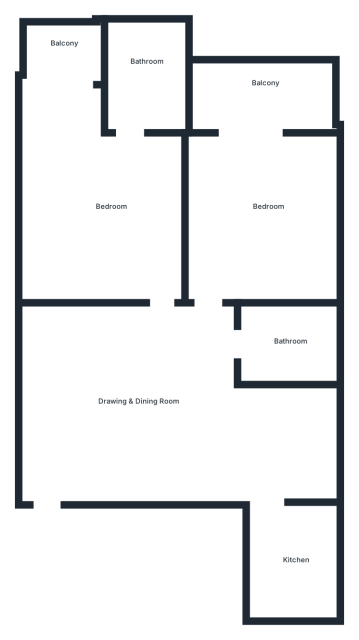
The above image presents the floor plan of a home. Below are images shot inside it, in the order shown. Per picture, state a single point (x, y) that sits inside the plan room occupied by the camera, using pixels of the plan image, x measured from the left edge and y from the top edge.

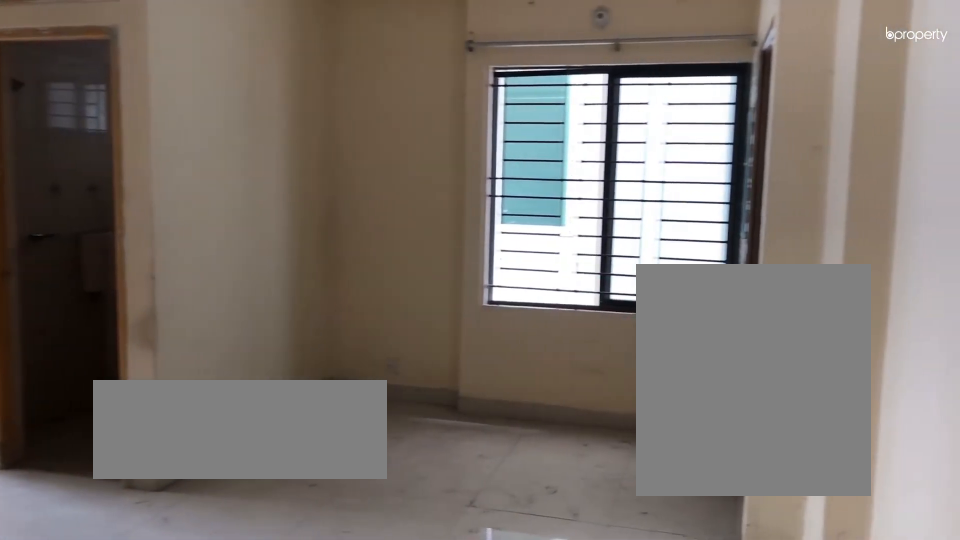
(145, 416)
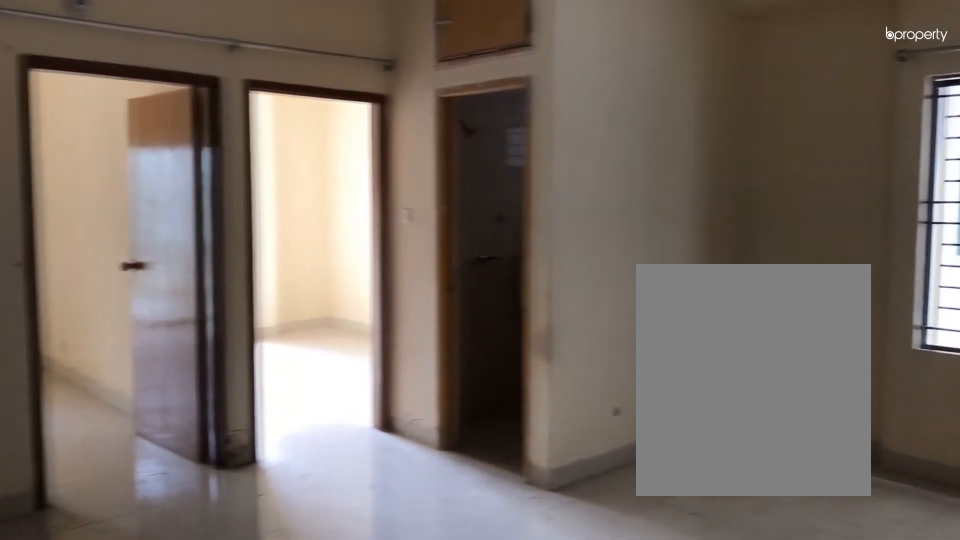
(145, 416)
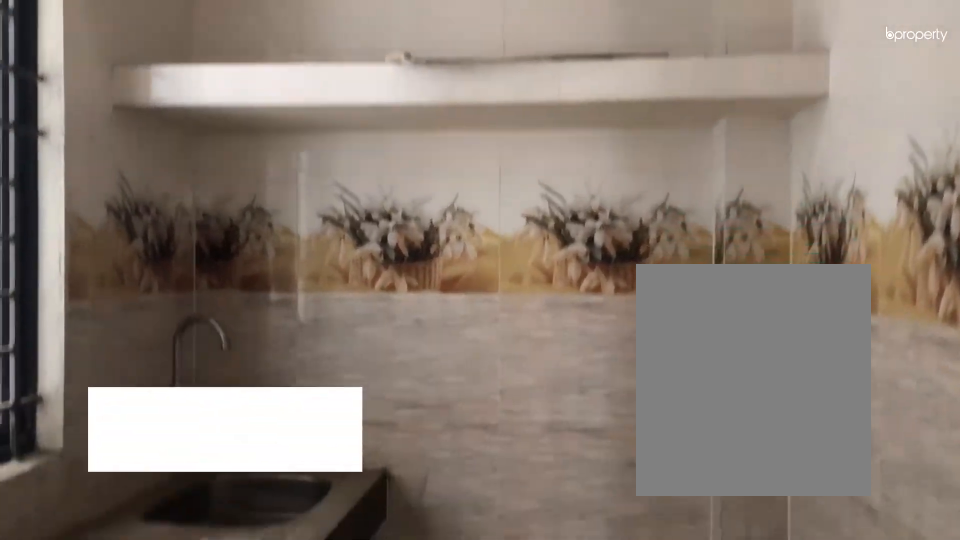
(294, 566)
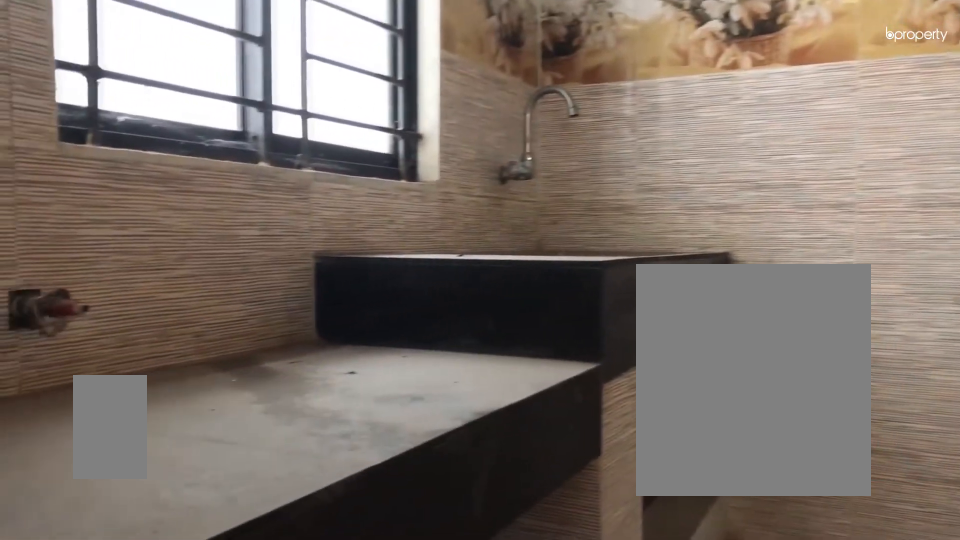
(294, 566)
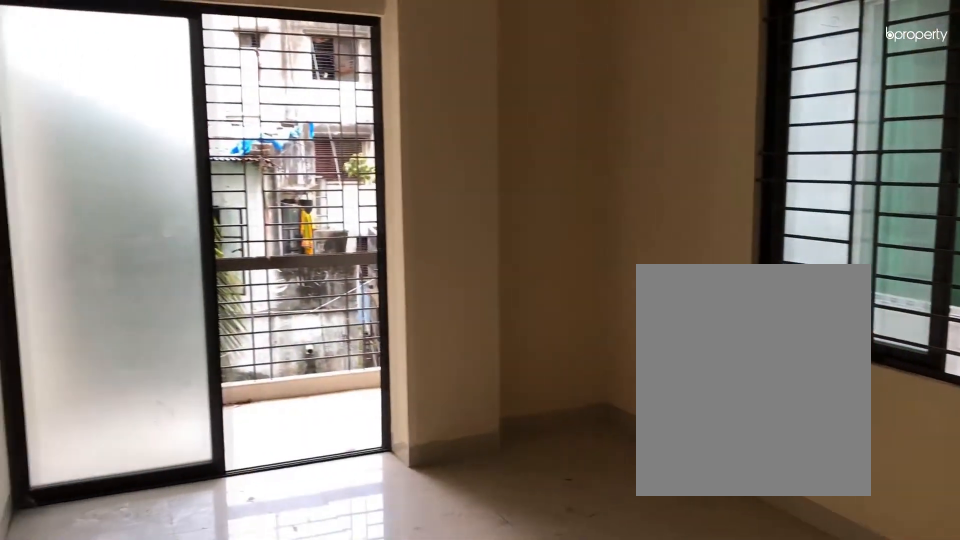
(268, 212)
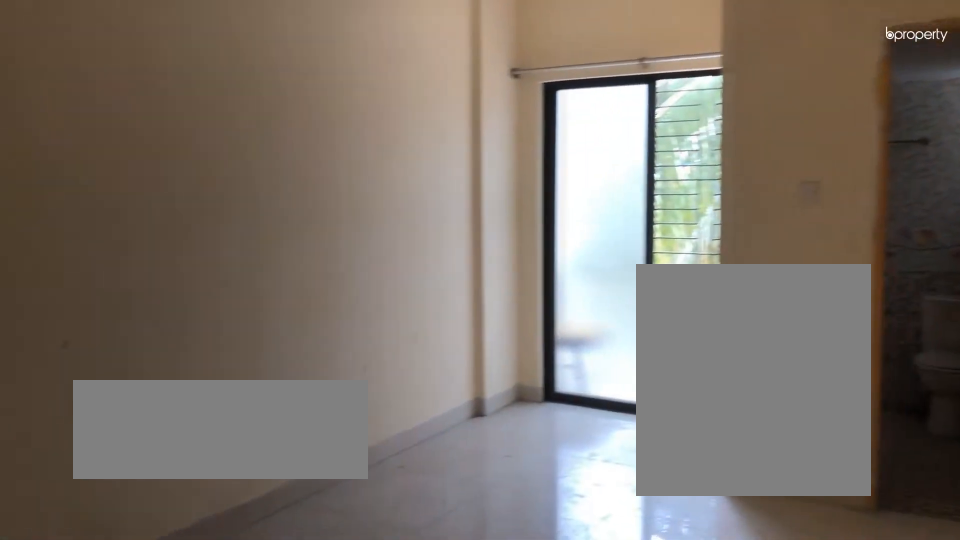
(116, 214)
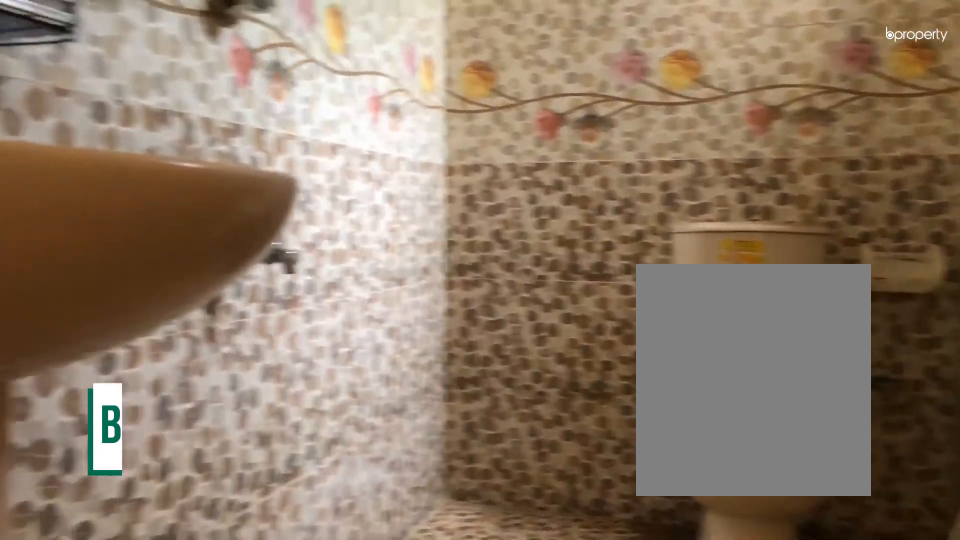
(147, 72)
